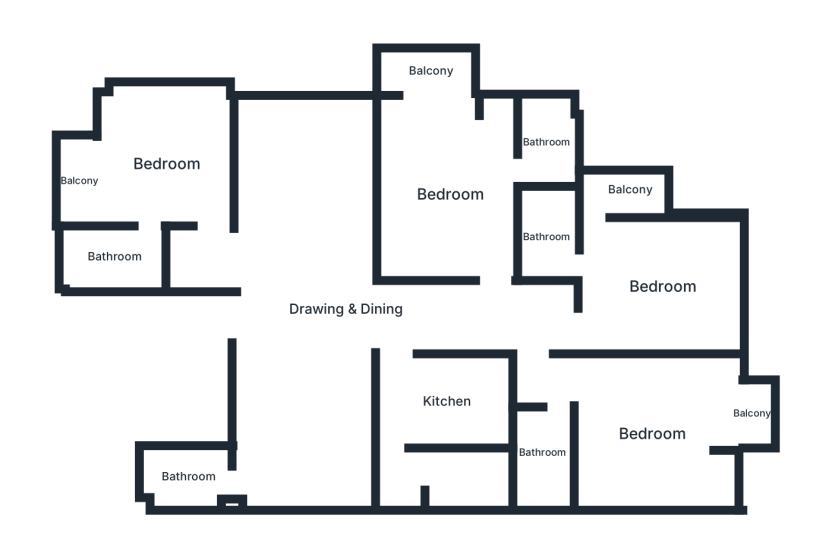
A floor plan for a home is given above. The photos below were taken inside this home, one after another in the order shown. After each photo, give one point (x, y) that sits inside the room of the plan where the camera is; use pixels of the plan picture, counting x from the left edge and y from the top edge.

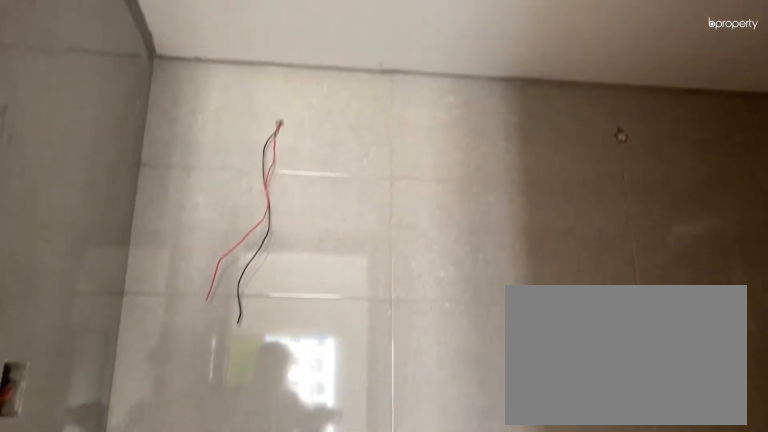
(547, 237)
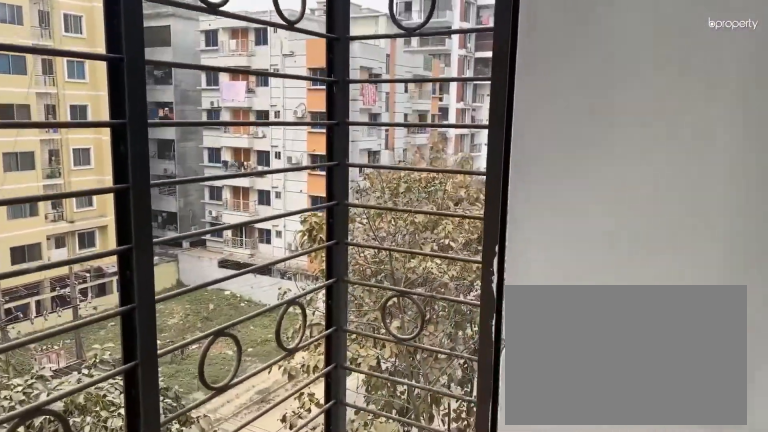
(631, 191)
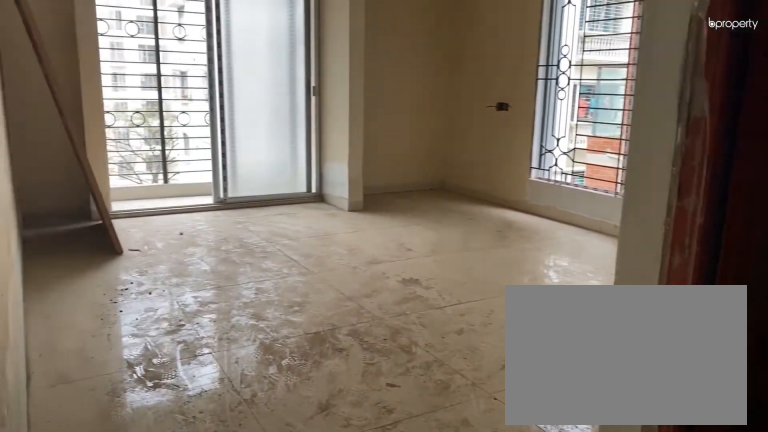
(652, 433)
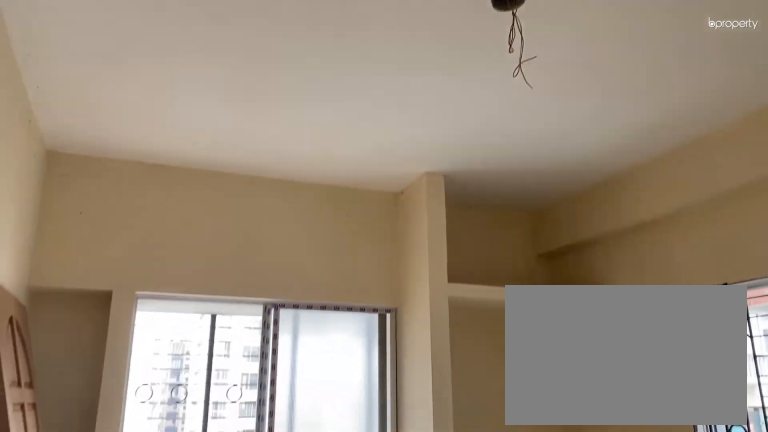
(652, 433)
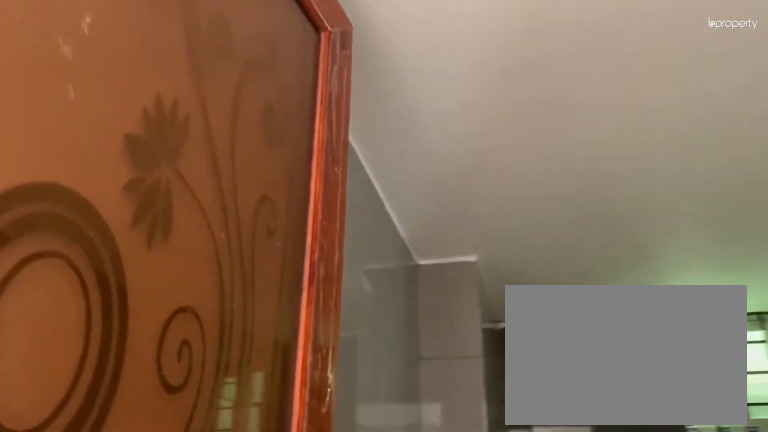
(542, 451)
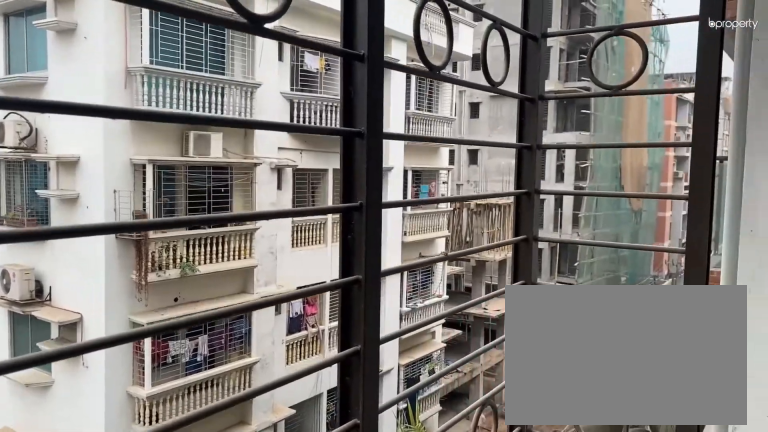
(752, 414)
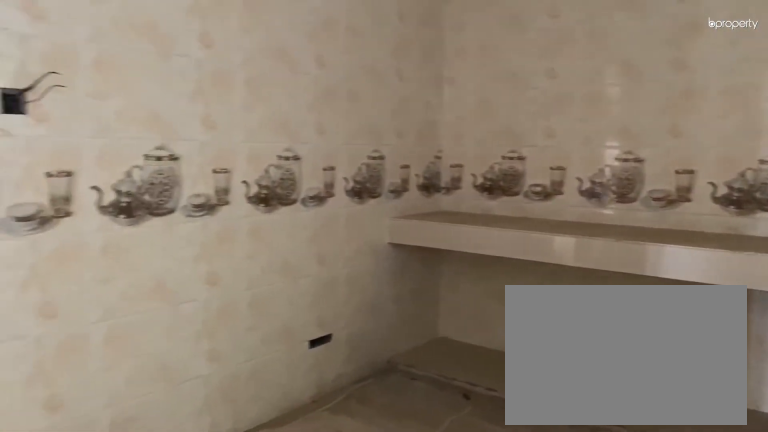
(448, 401)
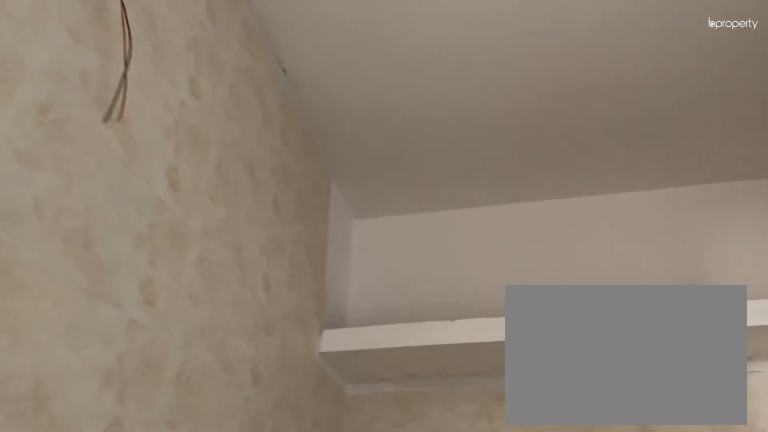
(448, 401)
